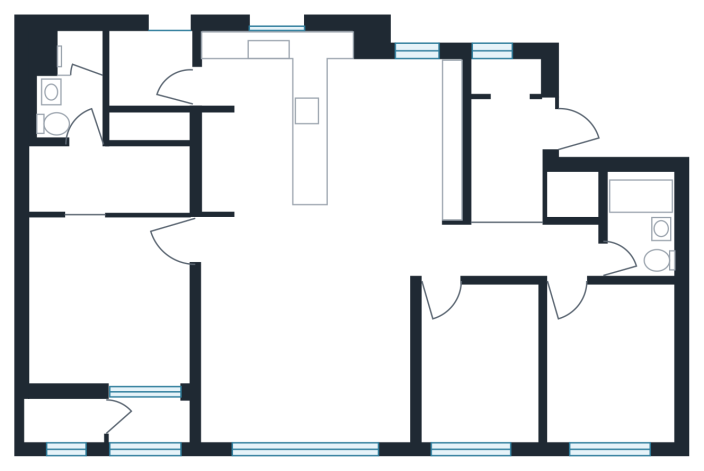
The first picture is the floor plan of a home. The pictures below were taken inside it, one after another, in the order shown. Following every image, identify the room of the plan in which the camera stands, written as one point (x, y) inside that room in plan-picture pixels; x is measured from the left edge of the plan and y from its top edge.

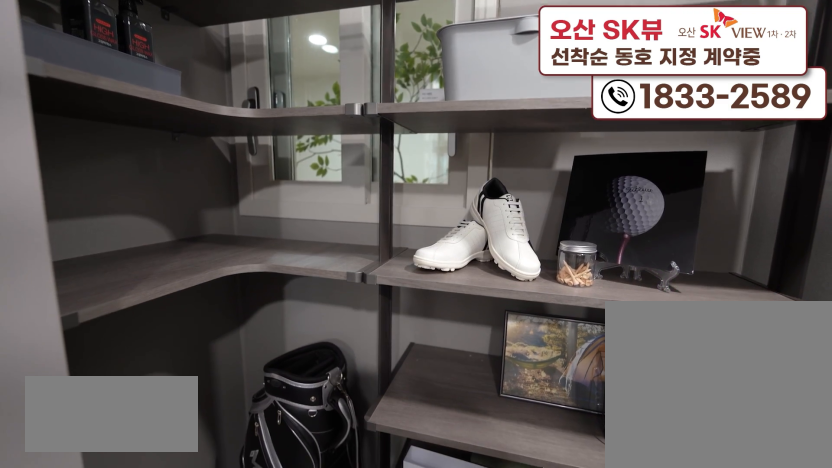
(512, 140)
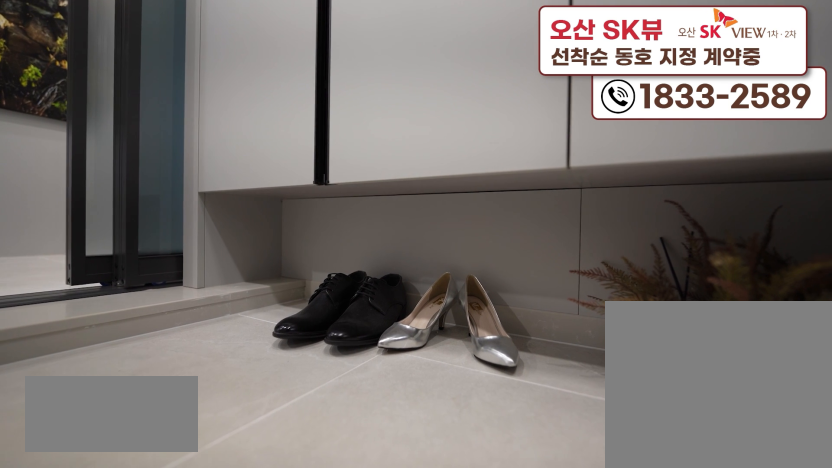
(512, 140)
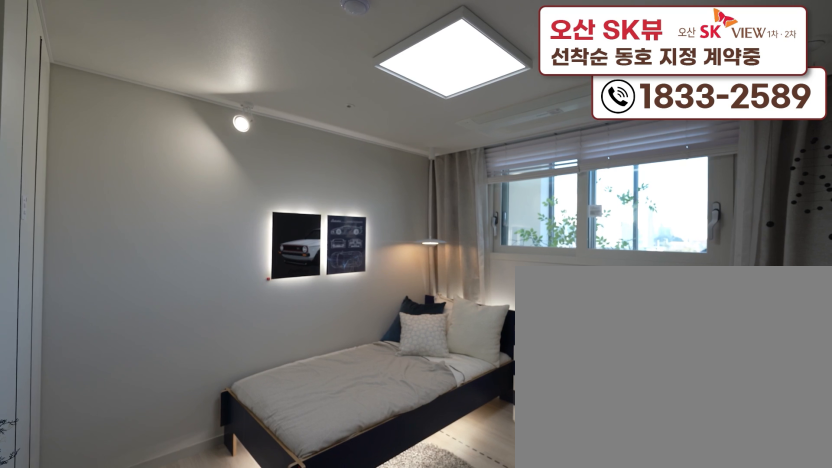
(604, 399)
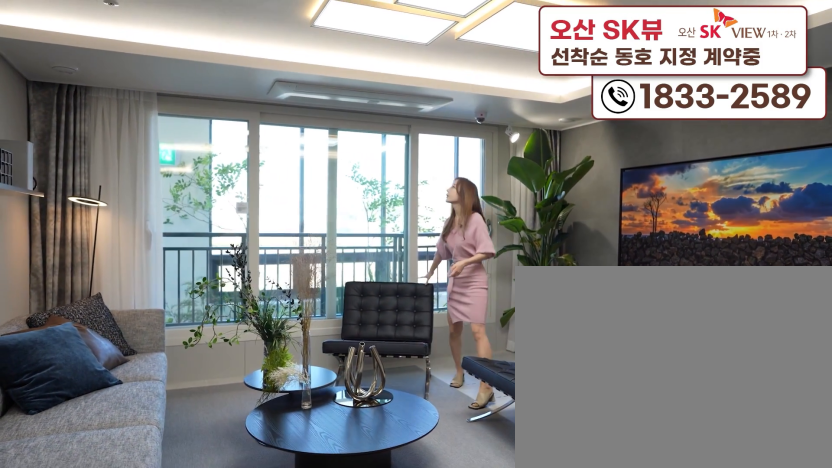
(309, 388)
